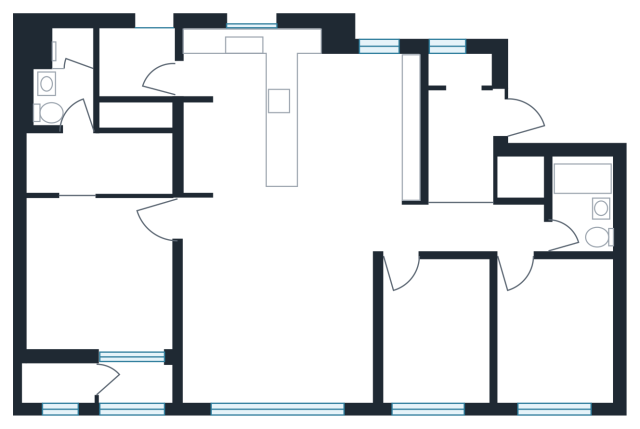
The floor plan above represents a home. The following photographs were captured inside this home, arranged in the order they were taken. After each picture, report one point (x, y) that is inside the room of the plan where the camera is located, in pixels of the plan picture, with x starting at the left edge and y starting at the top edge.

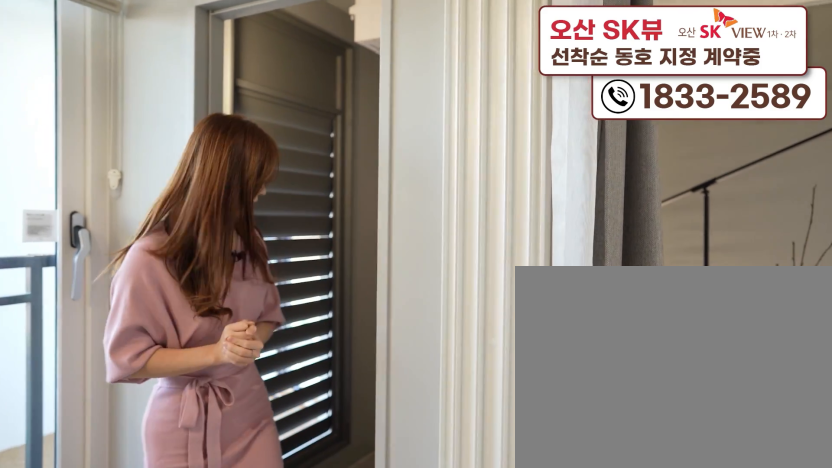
(133, 398)
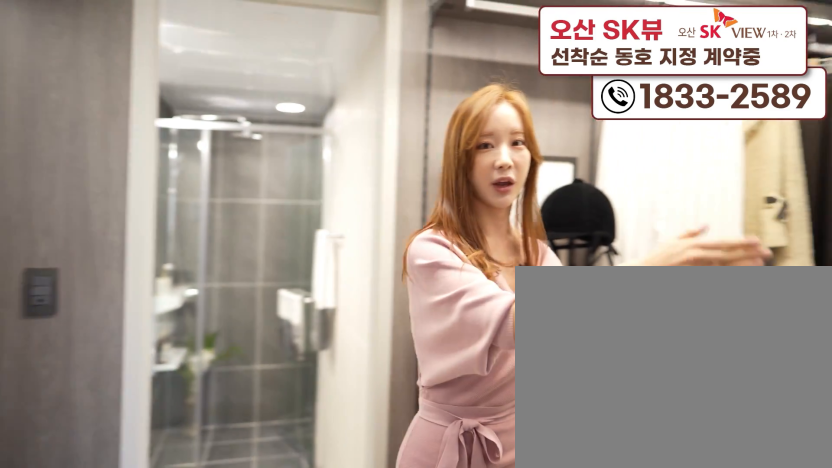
(73, 185)
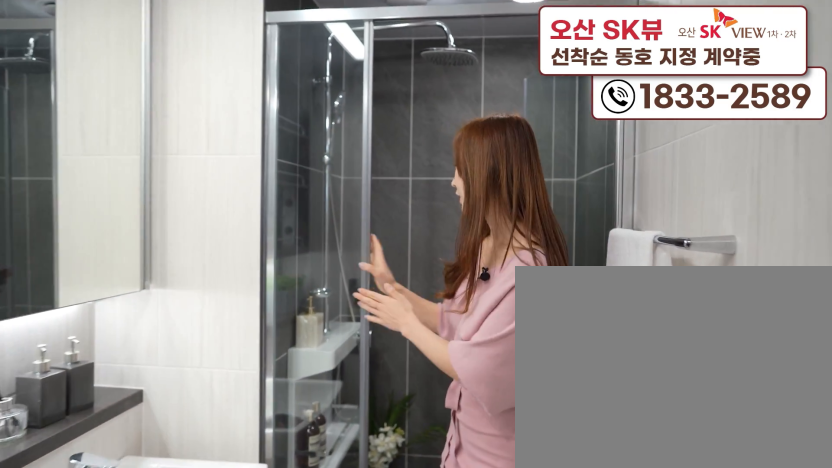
(70, 104)
